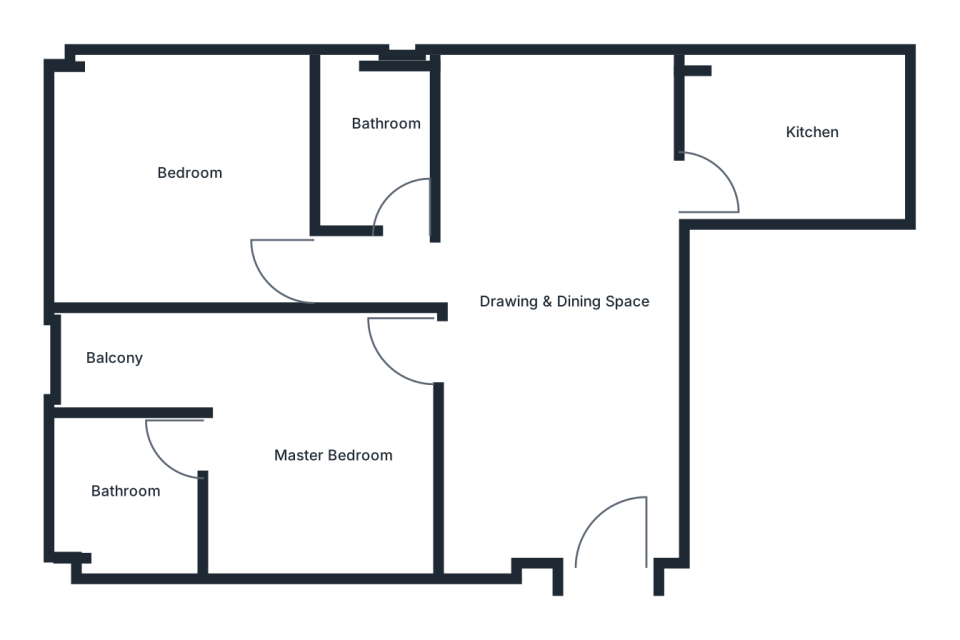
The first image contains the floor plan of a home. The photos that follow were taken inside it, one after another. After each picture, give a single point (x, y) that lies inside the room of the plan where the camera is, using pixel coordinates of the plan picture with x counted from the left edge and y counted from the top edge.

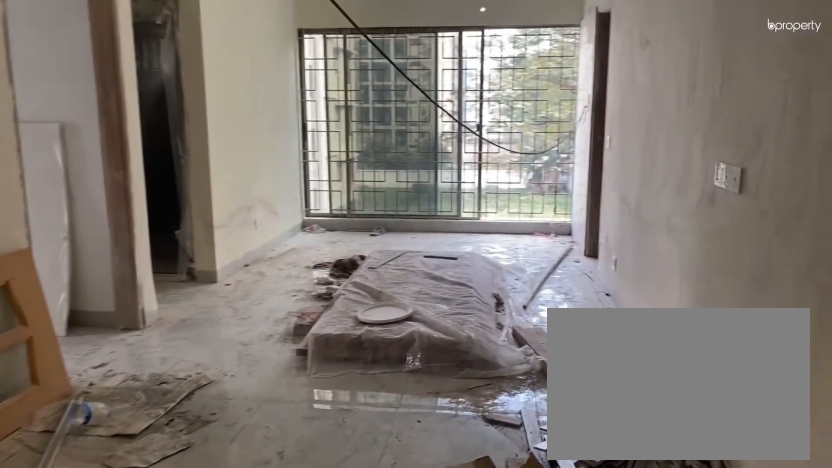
(596, 501)
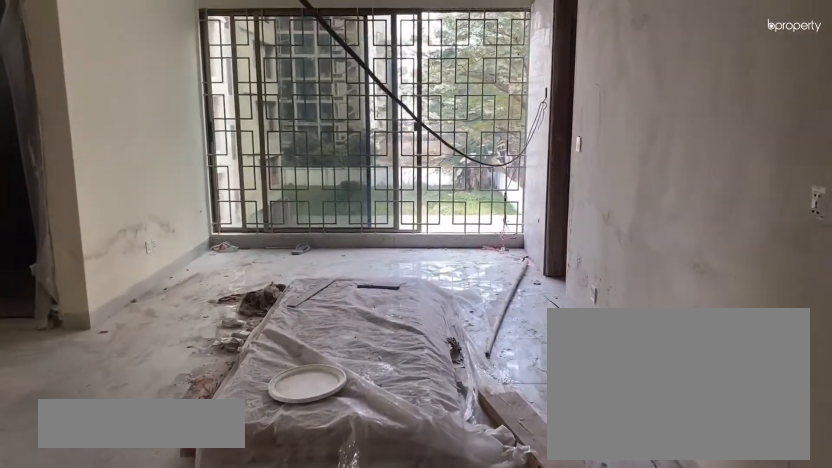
(596, 501)
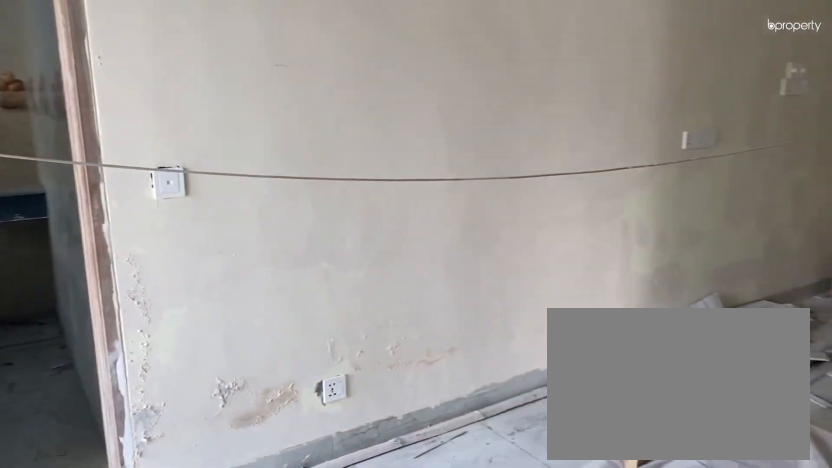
(574, 256)
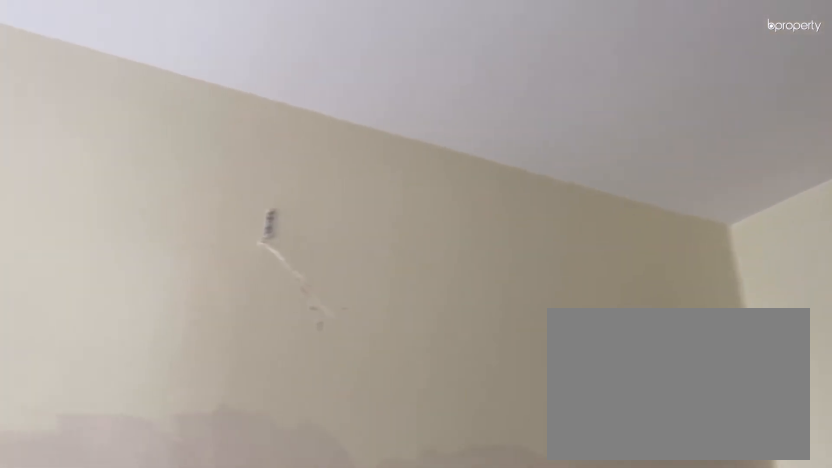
(574, 256)
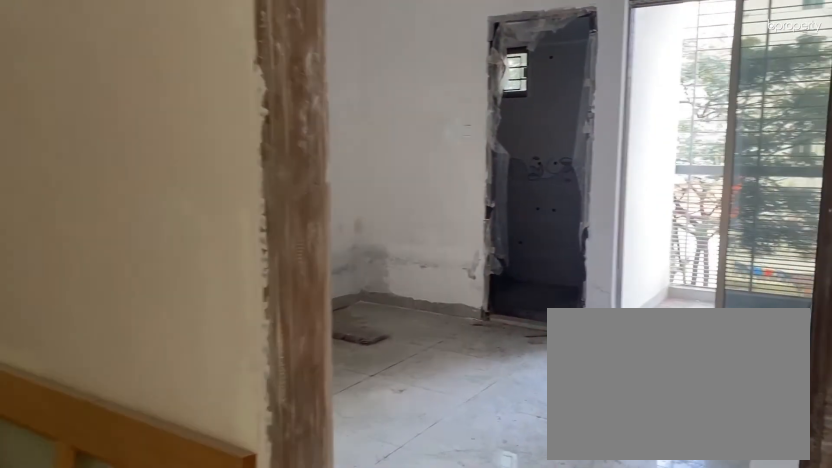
(393, 400)
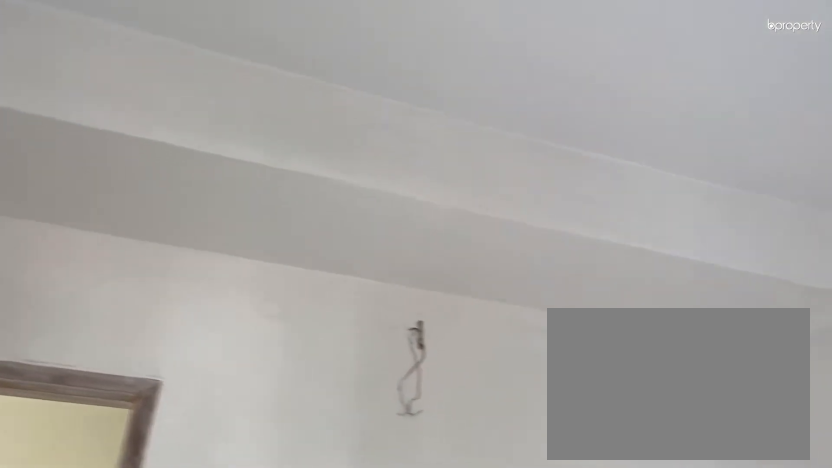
(305, 466)
